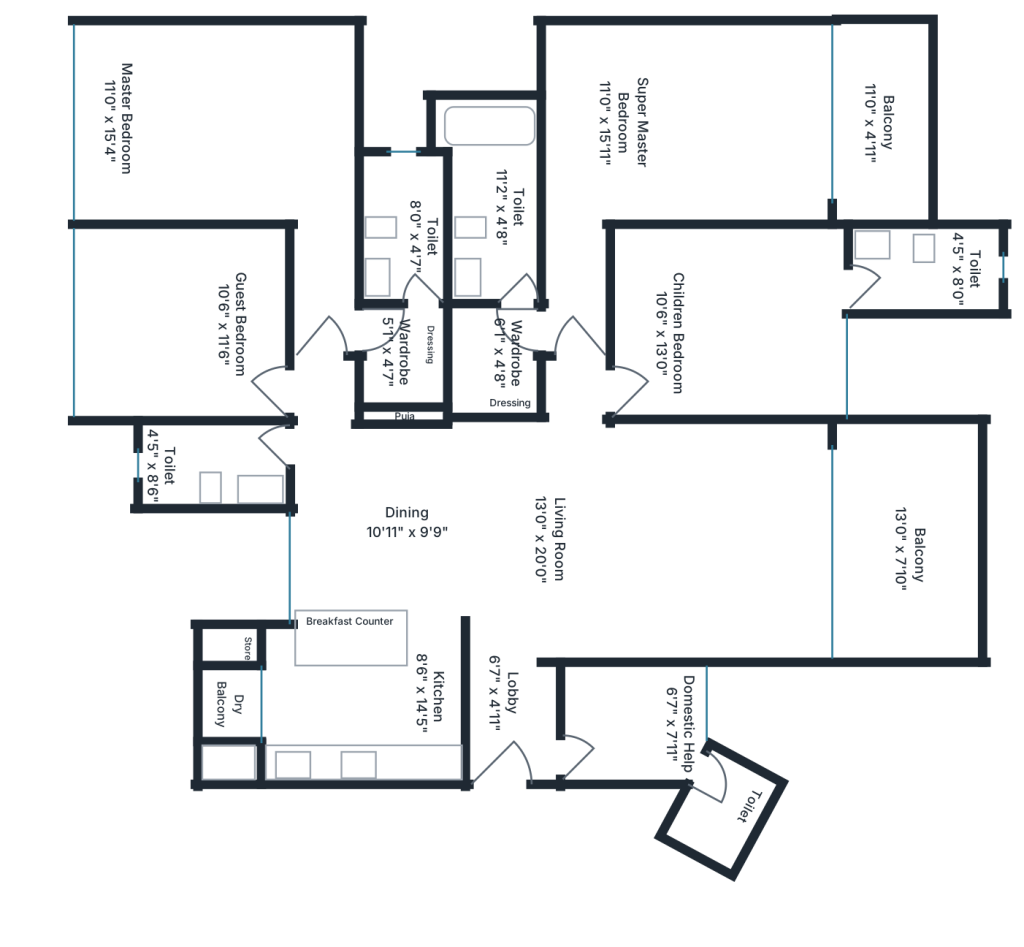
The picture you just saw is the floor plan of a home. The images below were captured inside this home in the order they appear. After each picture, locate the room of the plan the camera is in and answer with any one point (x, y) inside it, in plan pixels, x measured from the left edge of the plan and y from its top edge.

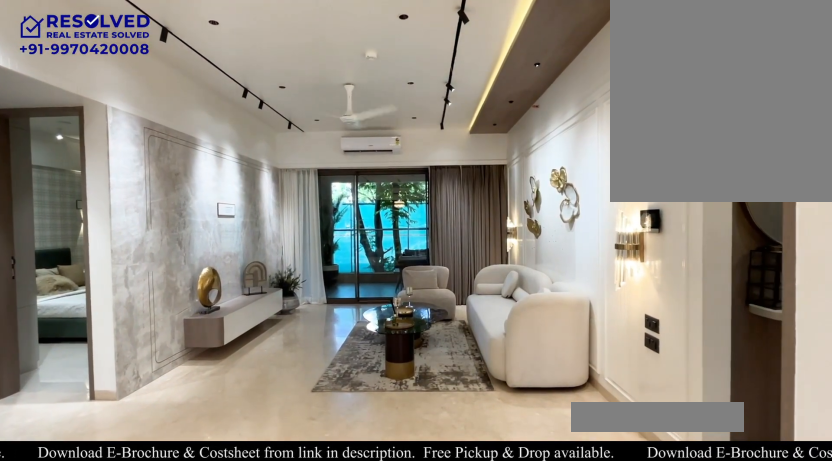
(685, 543)
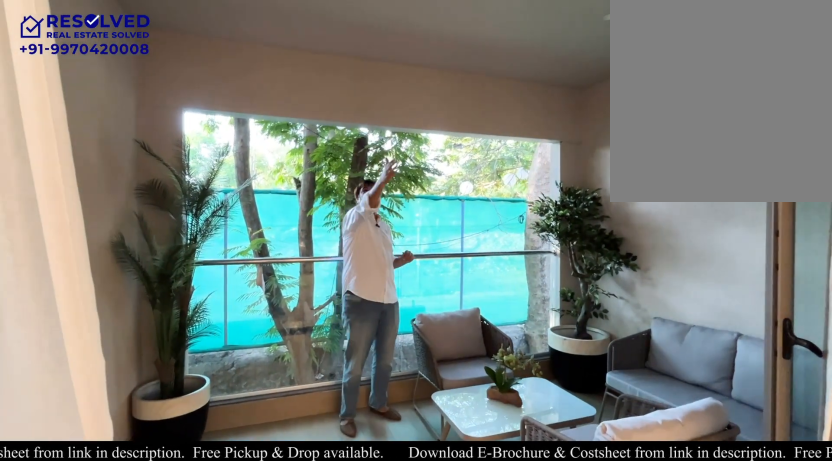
(907, 541)
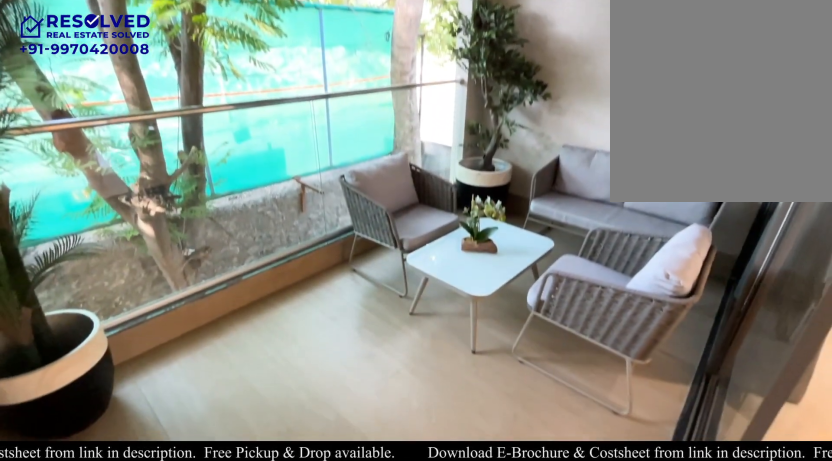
(907, 540)
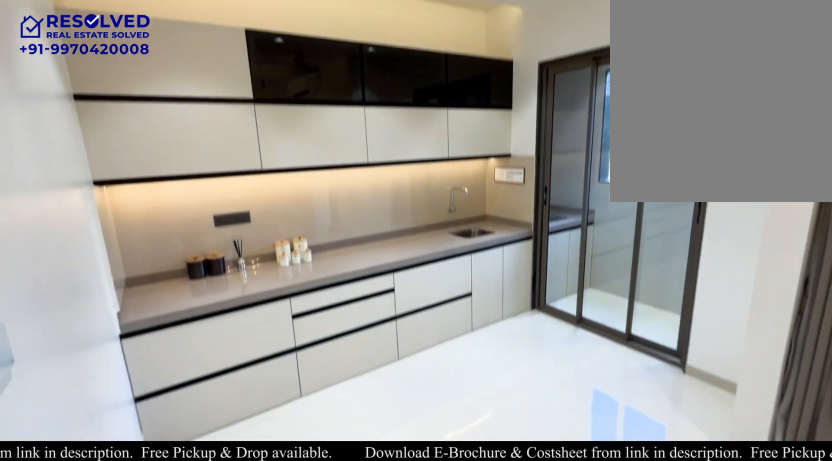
(364, 705)
